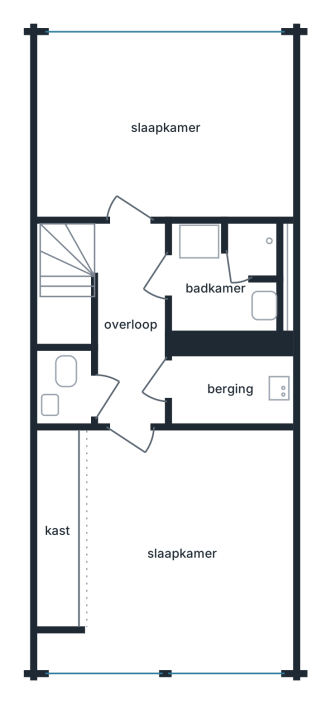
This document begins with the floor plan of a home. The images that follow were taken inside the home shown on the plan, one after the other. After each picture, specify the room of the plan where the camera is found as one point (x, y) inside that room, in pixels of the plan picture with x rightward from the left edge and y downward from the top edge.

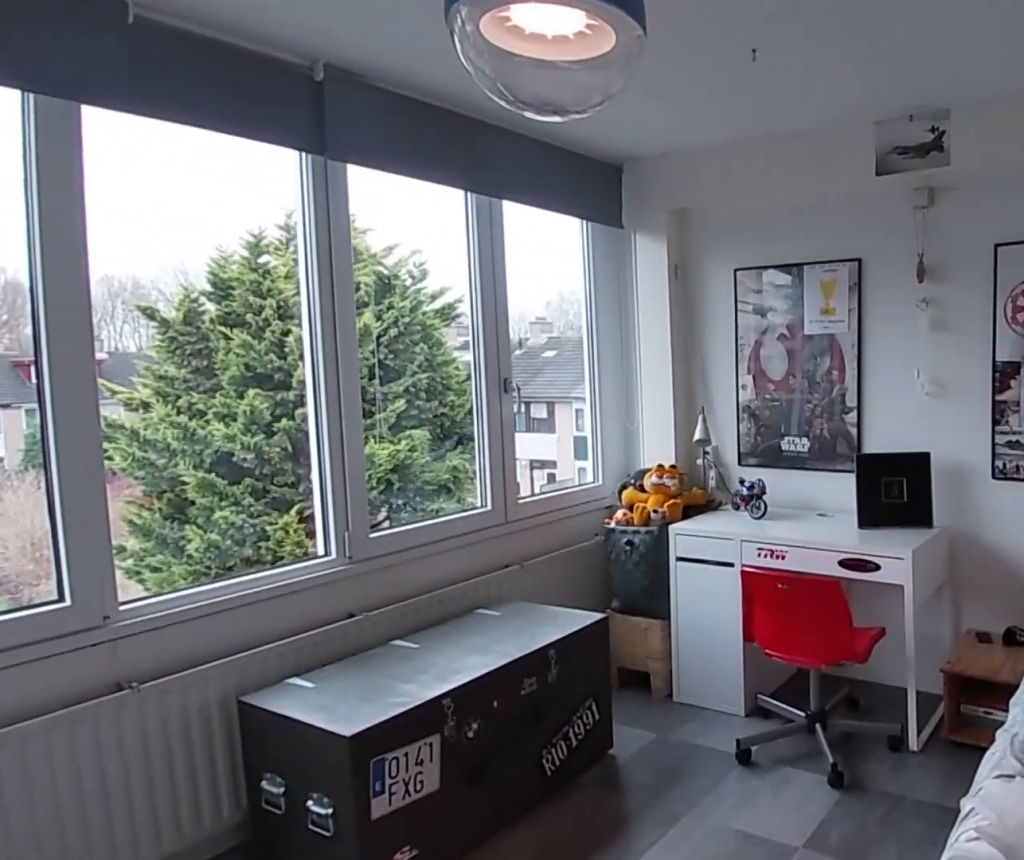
(165, 126)
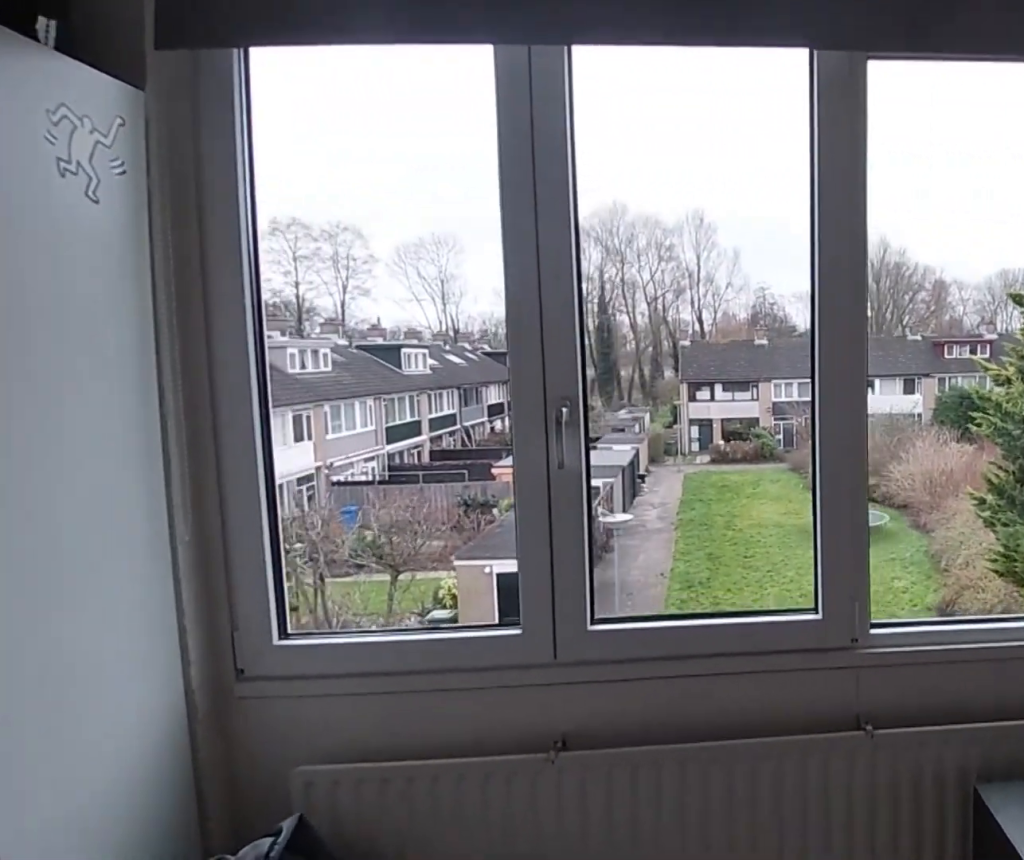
(165, 126)
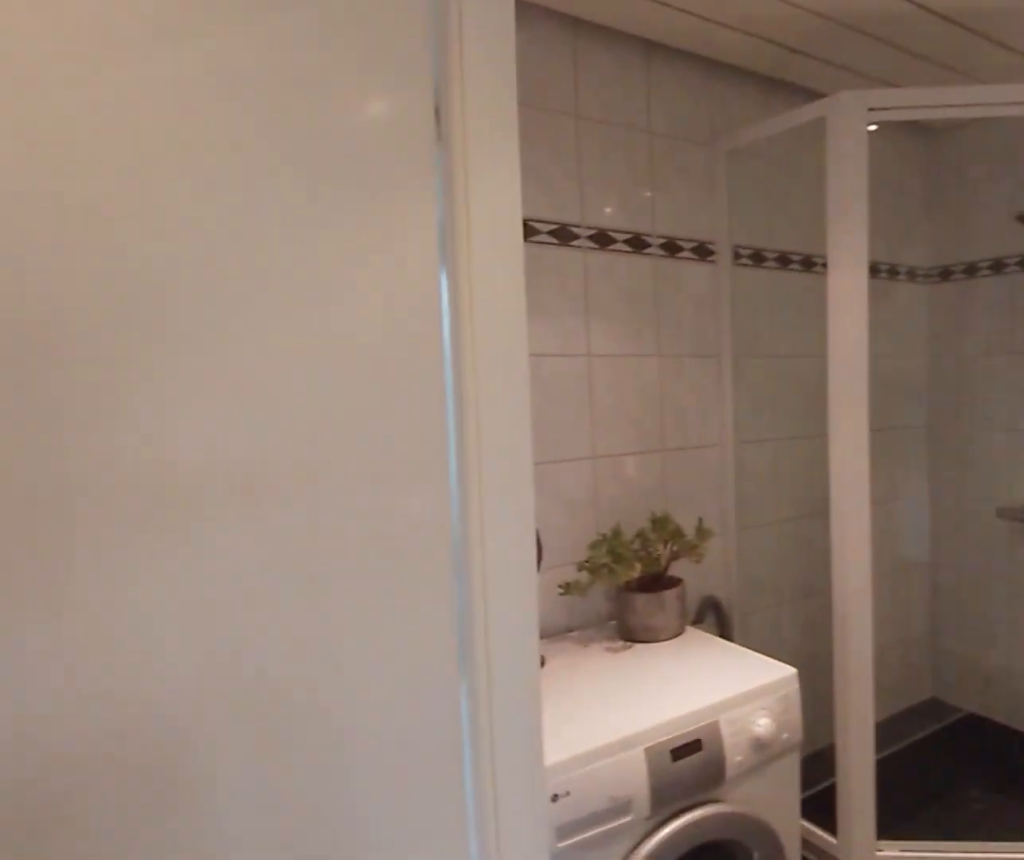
(121, 288)
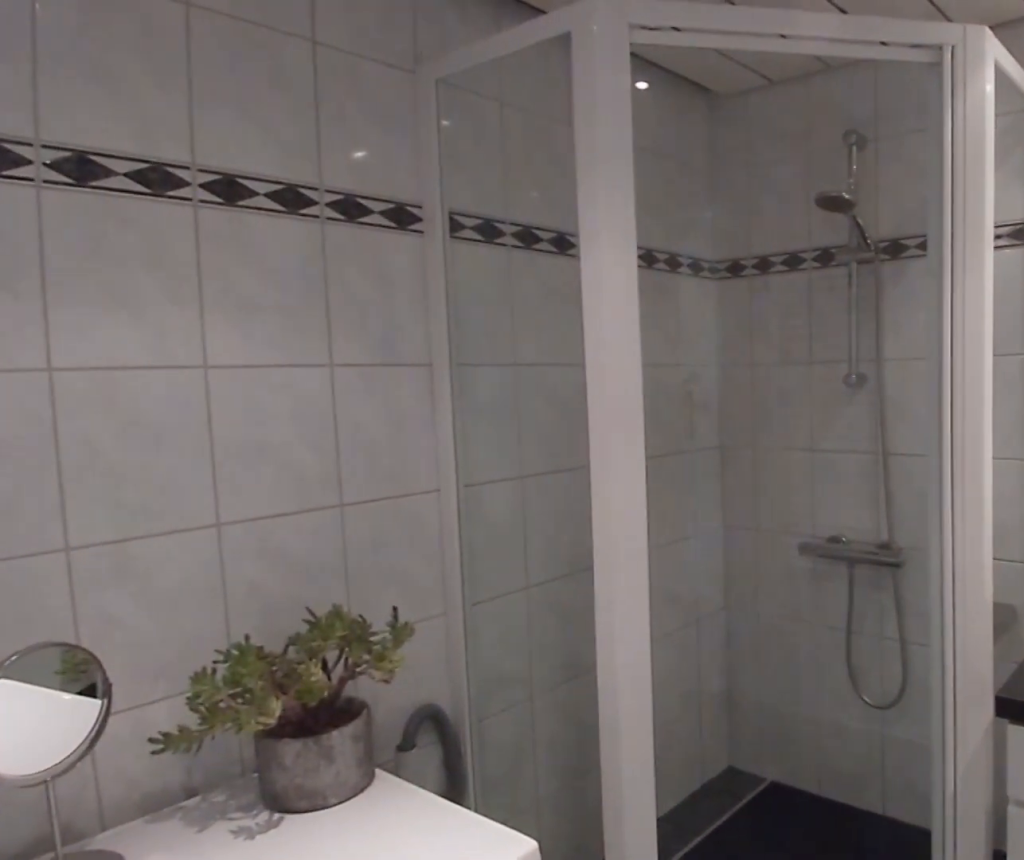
(224, 278)
